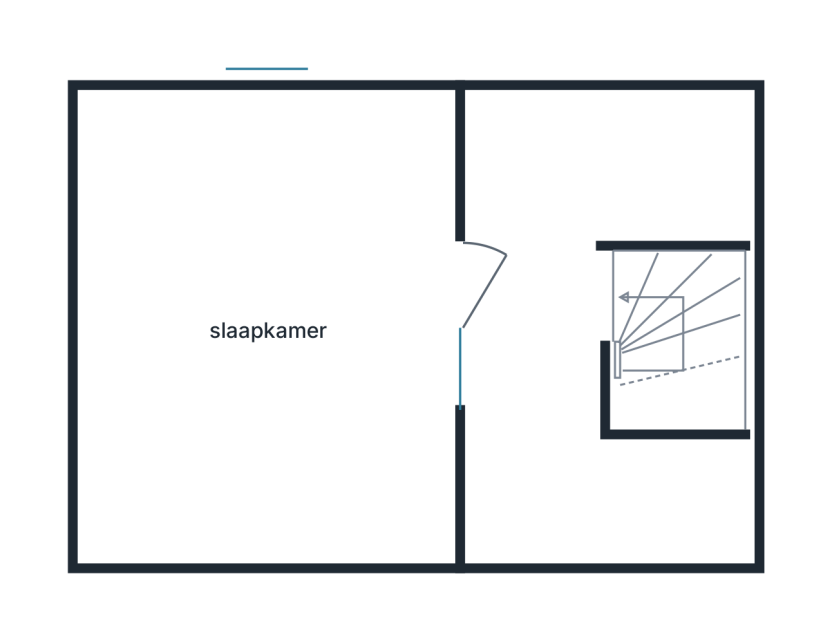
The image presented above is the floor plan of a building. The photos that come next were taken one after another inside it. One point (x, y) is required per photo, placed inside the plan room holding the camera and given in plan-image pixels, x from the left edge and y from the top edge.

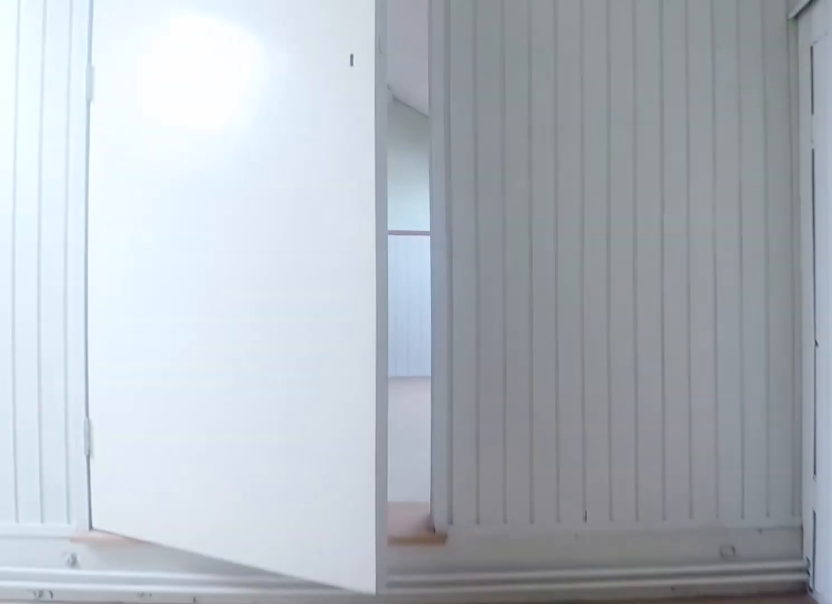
(585, 323)
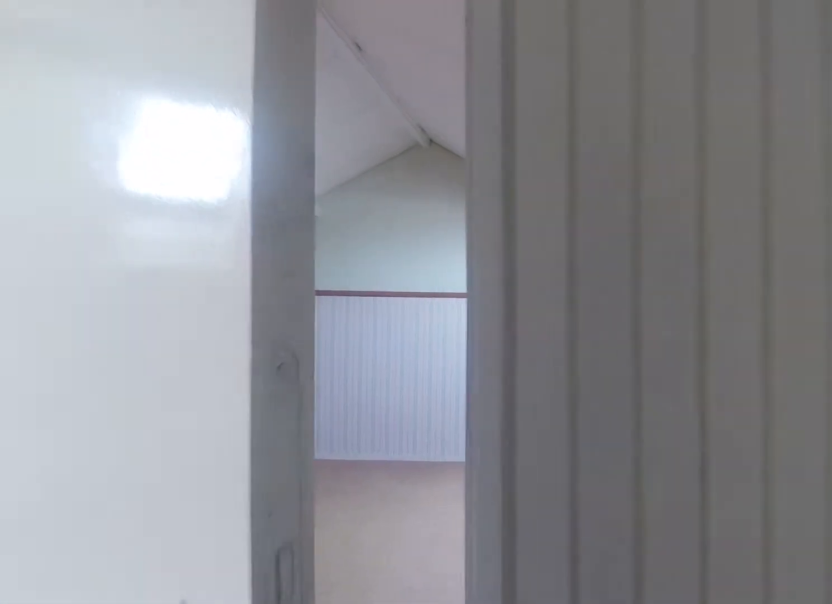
(585, 323)
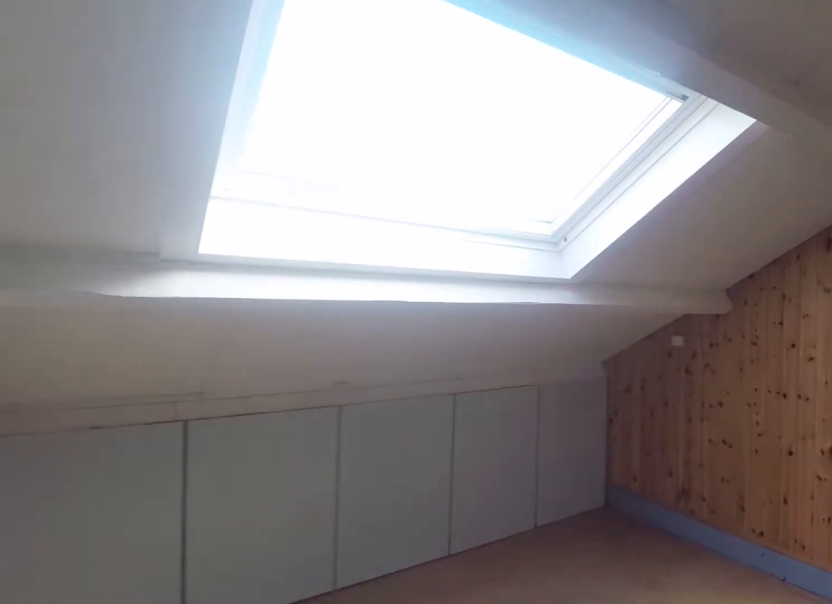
(271, 326)
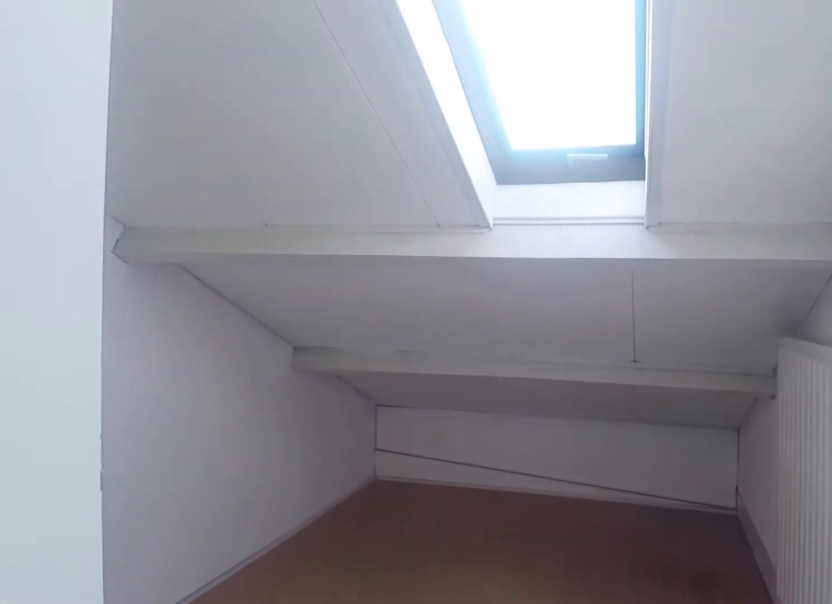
(585, 321)
